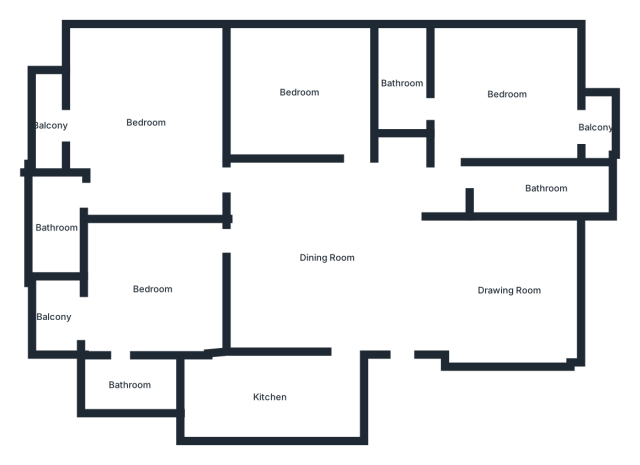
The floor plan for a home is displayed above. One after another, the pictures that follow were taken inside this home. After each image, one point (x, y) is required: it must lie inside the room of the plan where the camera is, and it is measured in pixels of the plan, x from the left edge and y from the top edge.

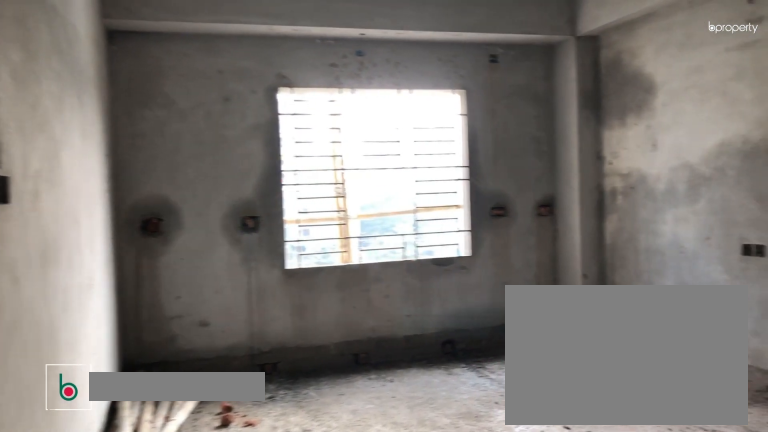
(507, 291)
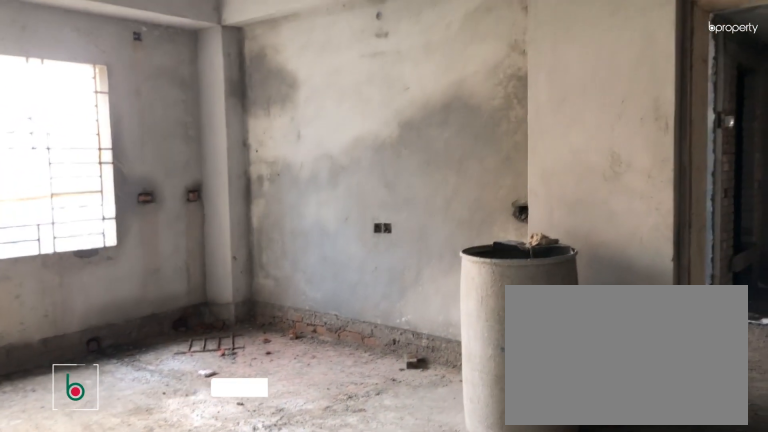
(507, 291)
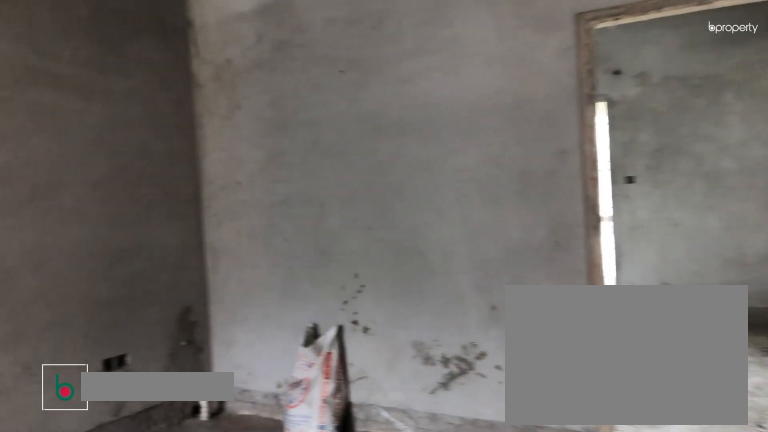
(328, 255)
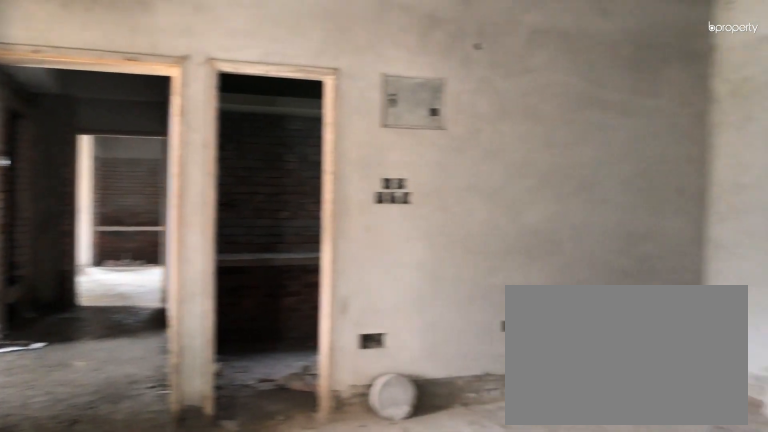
(328, 255)
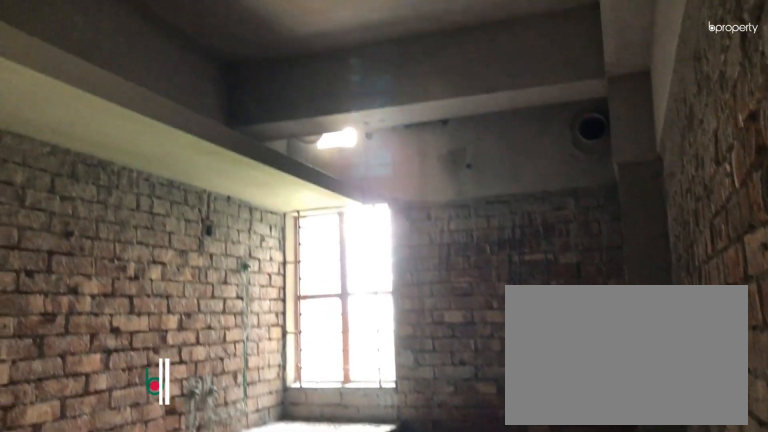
(272, 397)
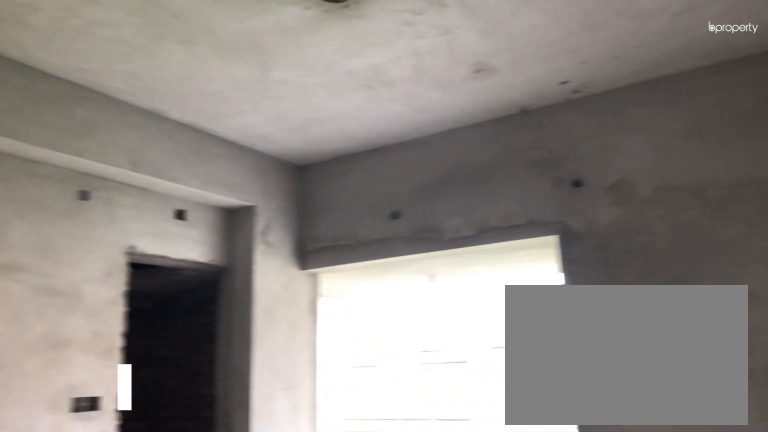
(153, 290)
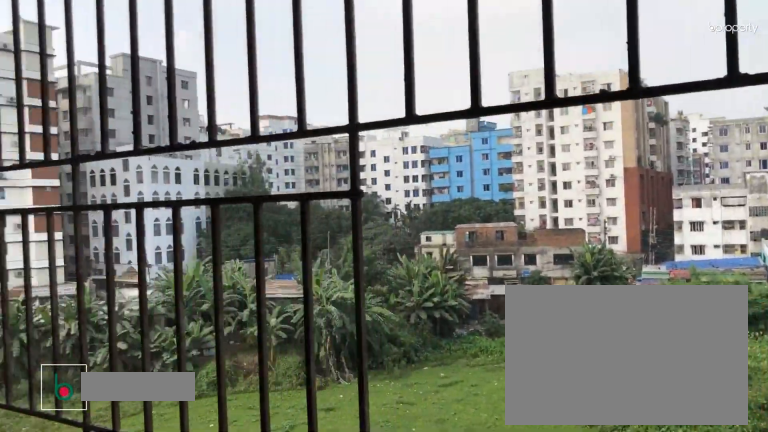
(50, 317)
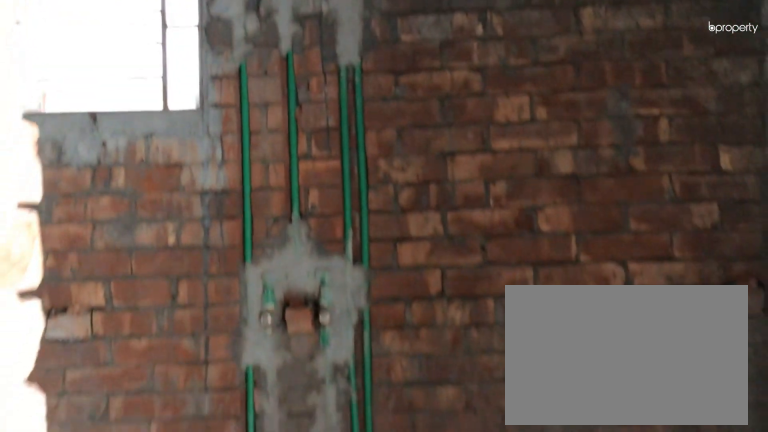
(129, 385)
